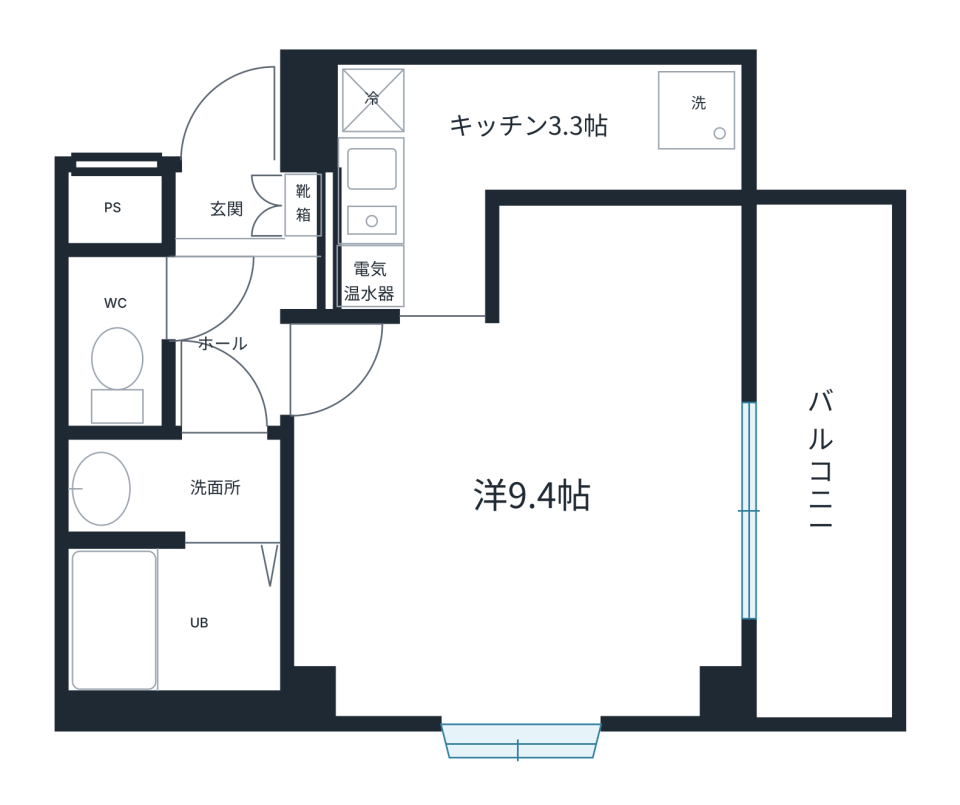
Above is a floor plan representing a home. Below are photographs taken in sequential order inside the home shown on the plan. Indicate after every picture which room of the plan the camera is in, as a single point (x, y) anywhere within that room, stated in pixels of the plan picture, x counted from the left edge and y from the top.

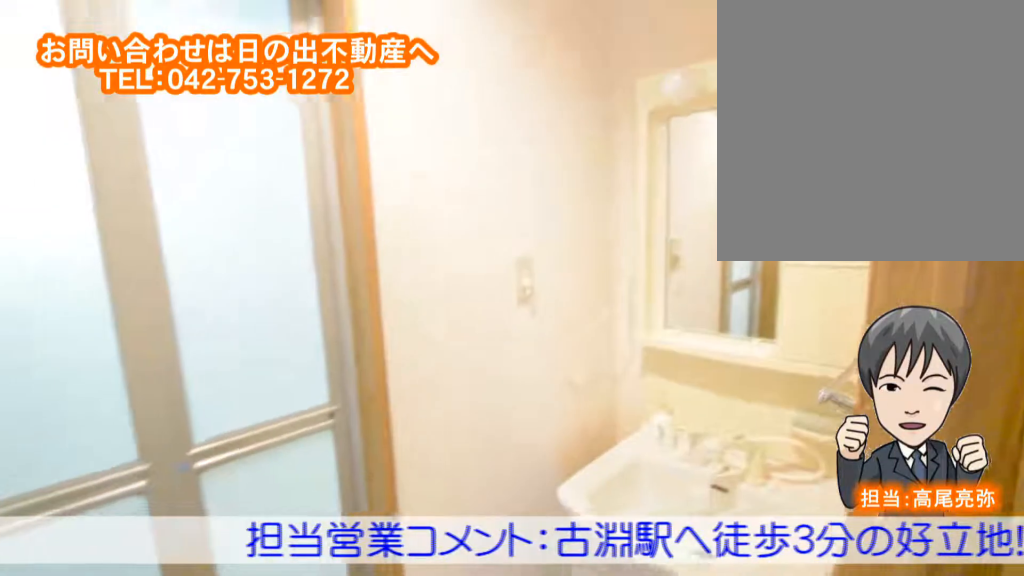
(165, 489)
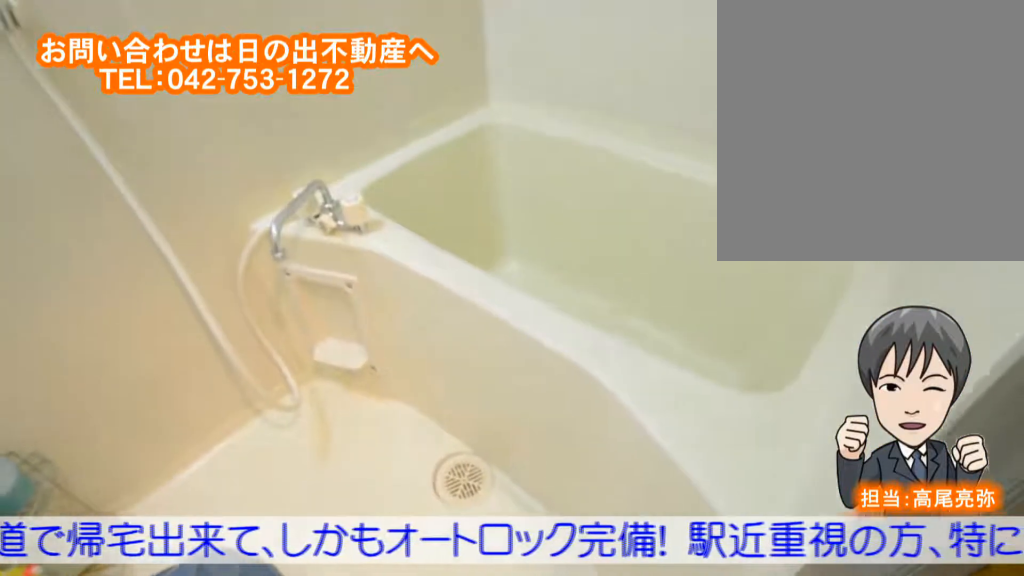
(158, 612)
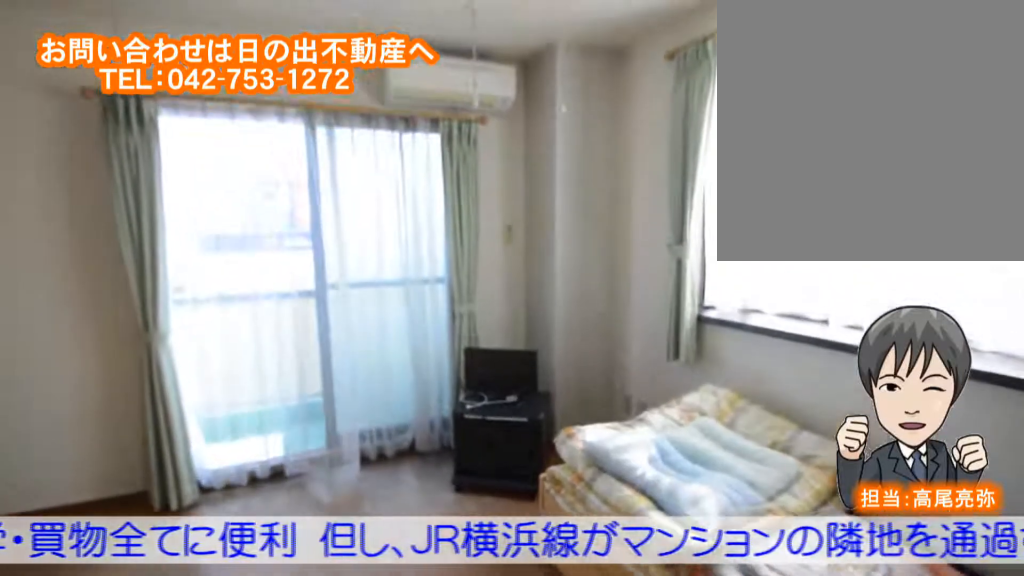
(544, 551)
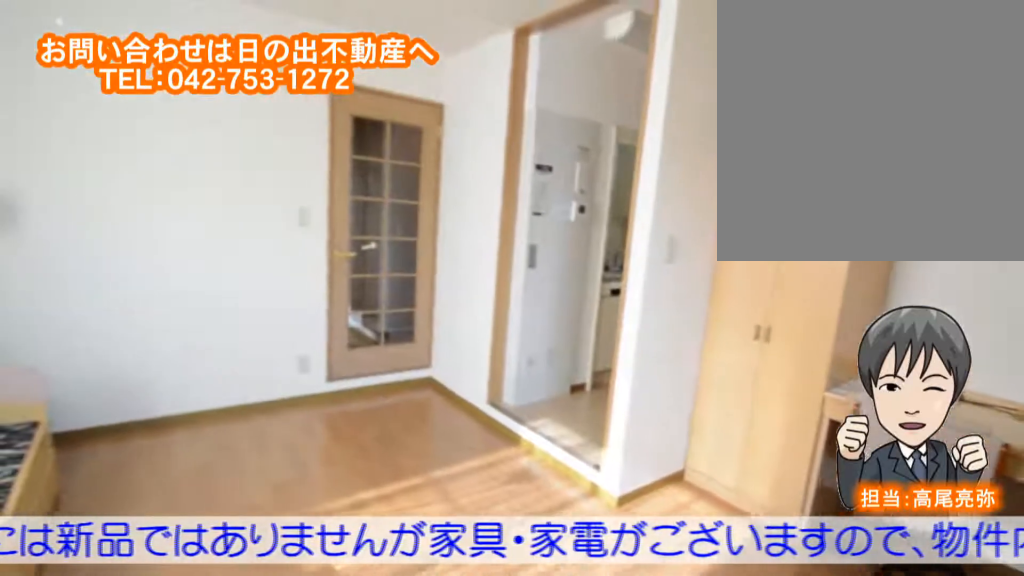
(542, 552)
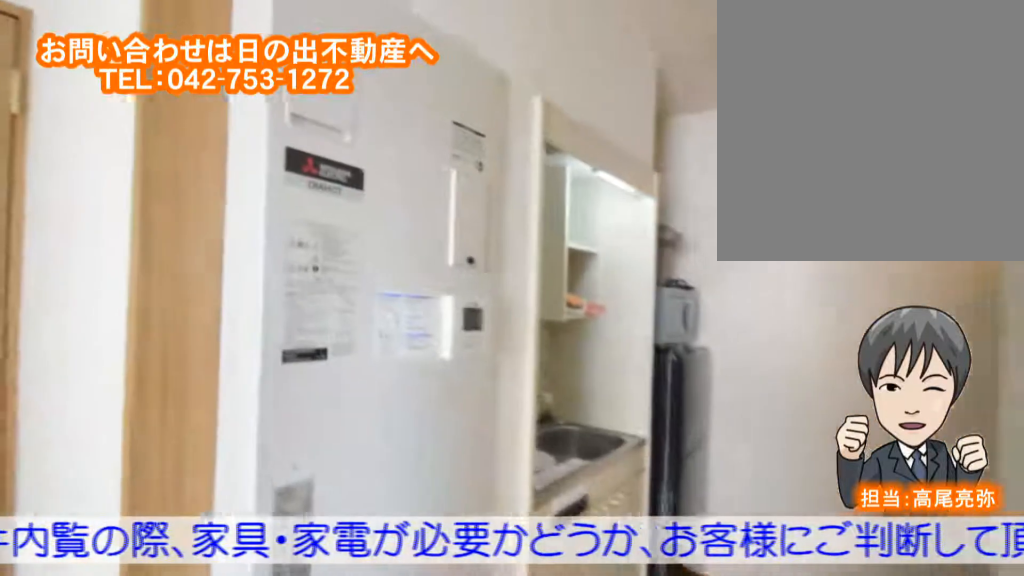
(480, 140)
